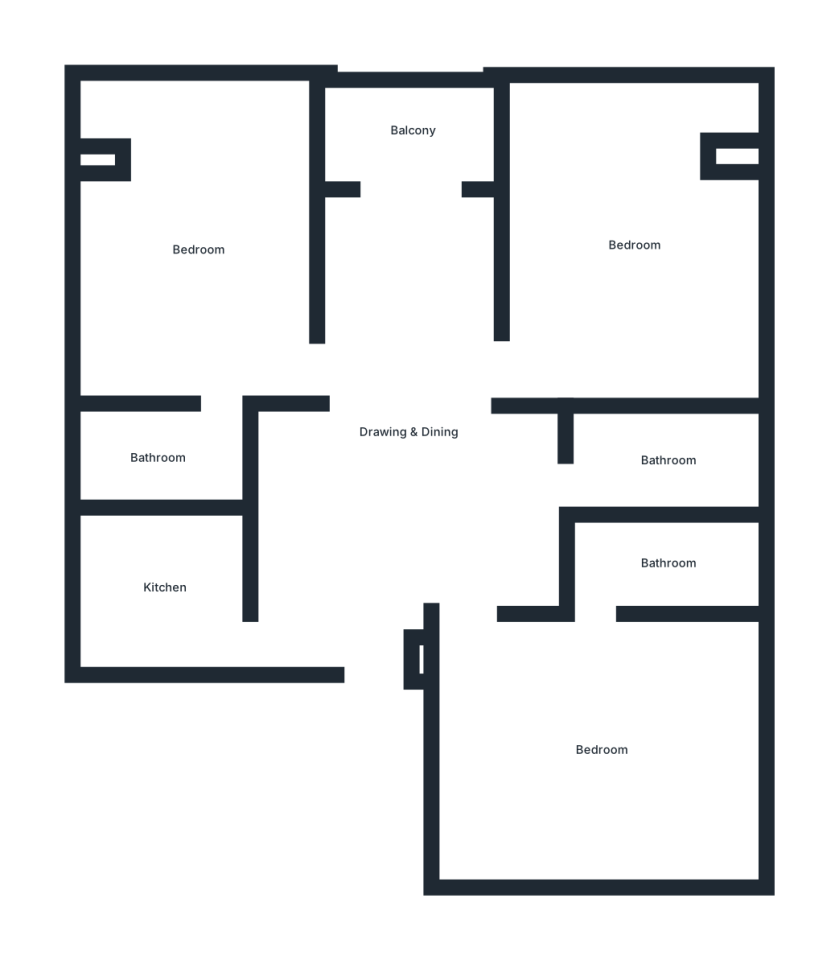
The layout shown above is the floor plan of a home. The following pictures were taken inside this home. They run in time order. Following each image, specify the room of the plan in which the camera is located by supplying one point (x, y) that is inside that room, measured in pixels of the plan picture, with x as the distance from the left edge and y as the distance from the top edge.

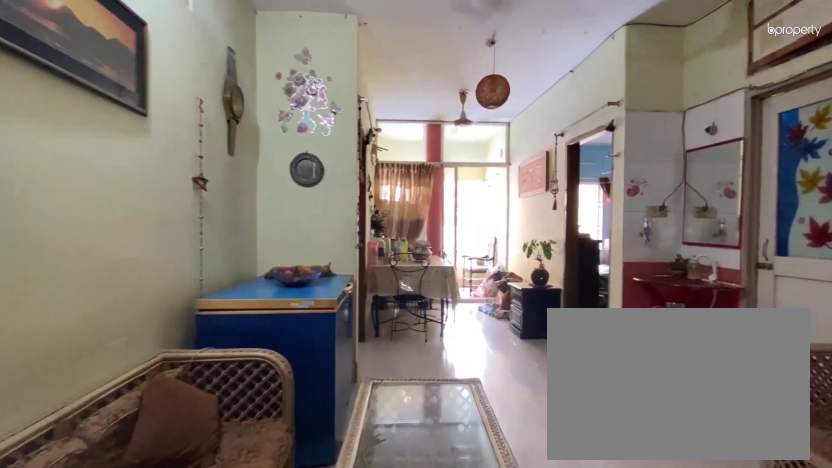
(392, 534)
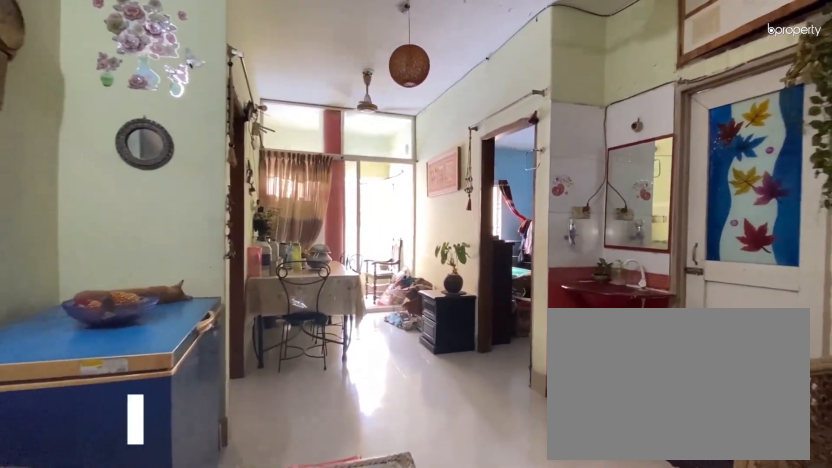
(392, 534)
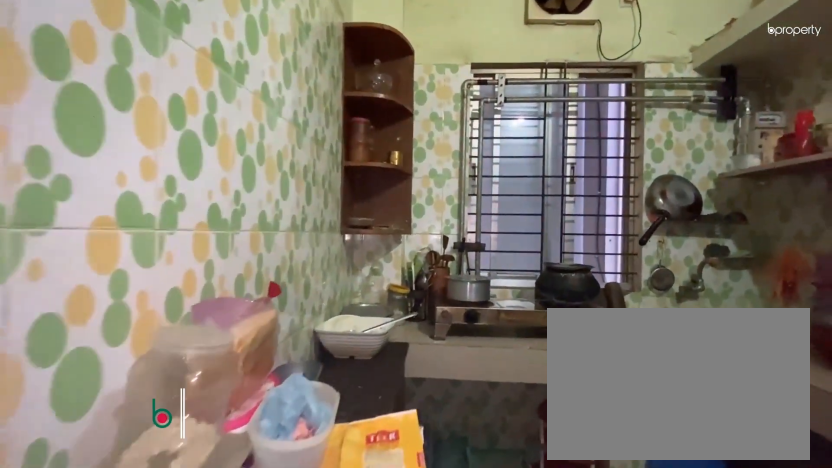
(166, 588)
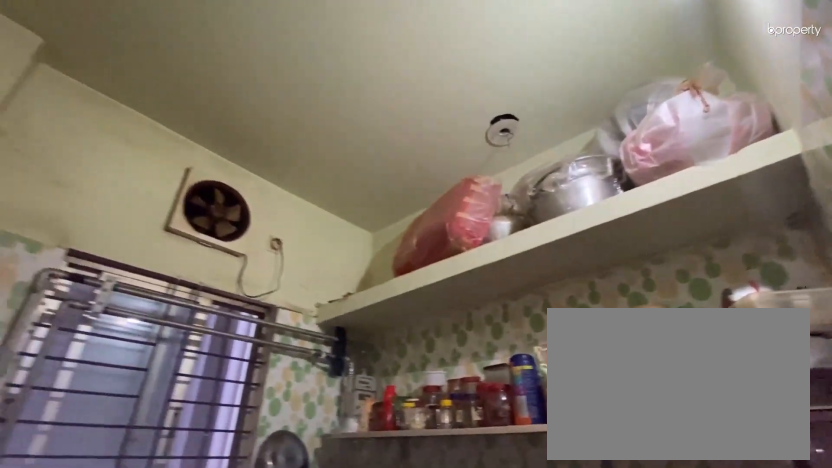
(165, 587)
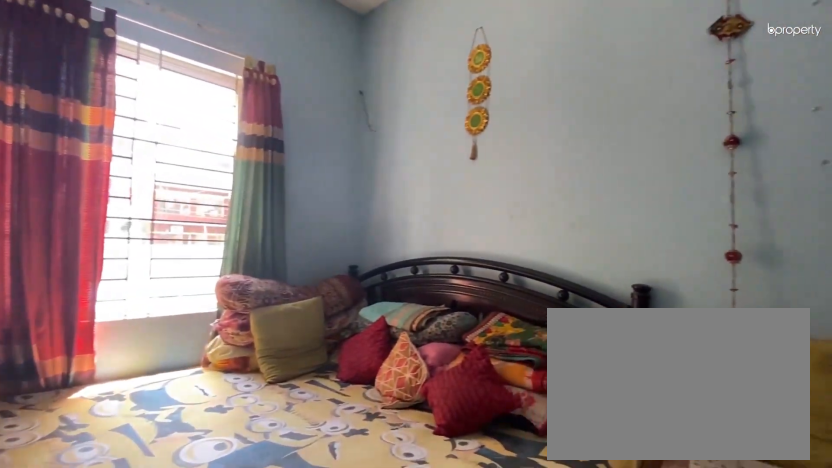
(198, 251)
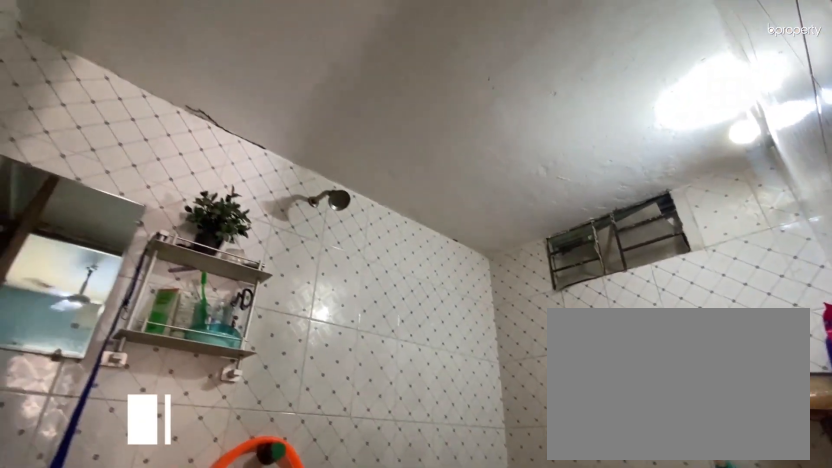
(155, 458)
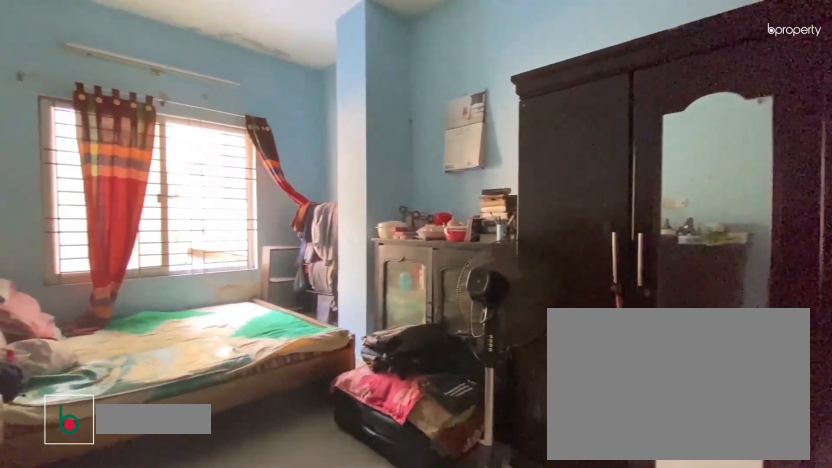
(633, 244)
